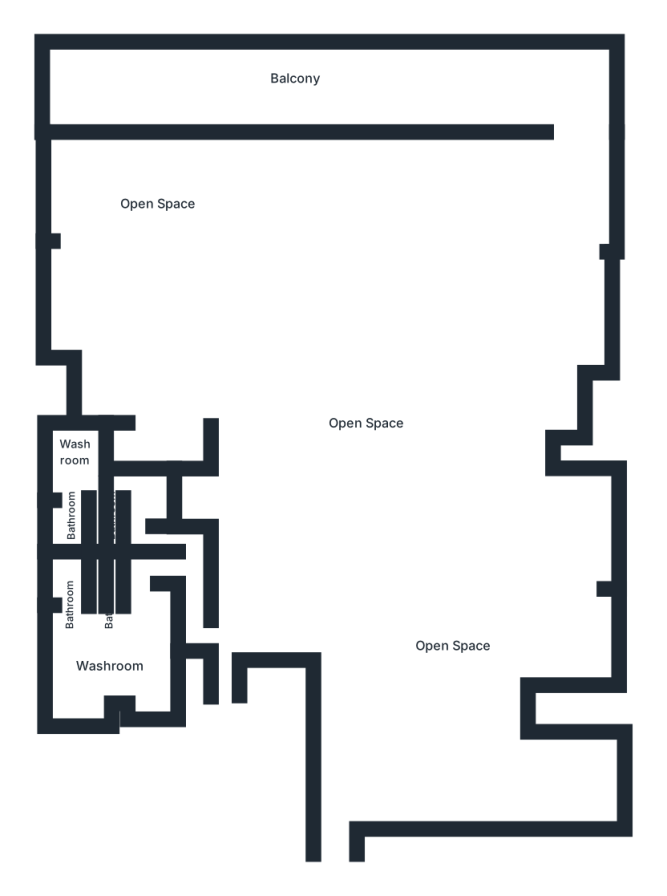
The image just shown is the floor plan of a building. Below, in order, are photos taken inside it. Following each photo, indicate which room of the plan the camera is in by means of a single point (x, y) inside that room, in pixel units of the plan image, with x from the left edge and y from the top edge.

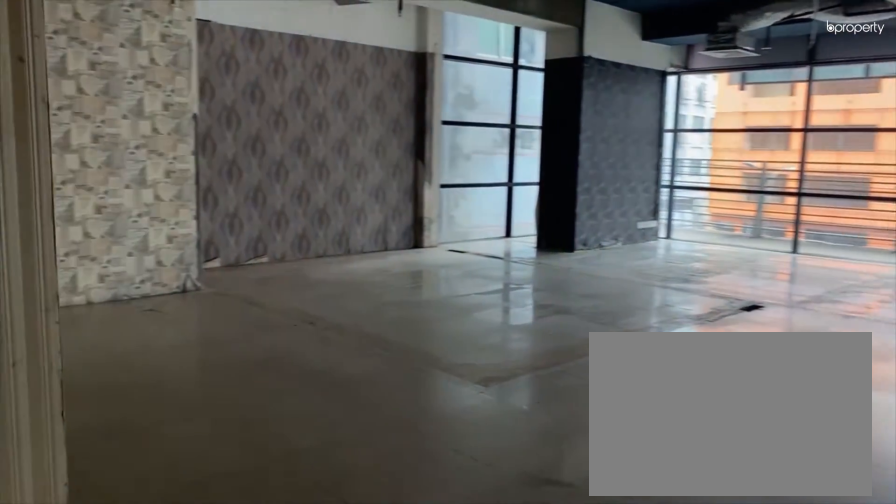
(176, 376)
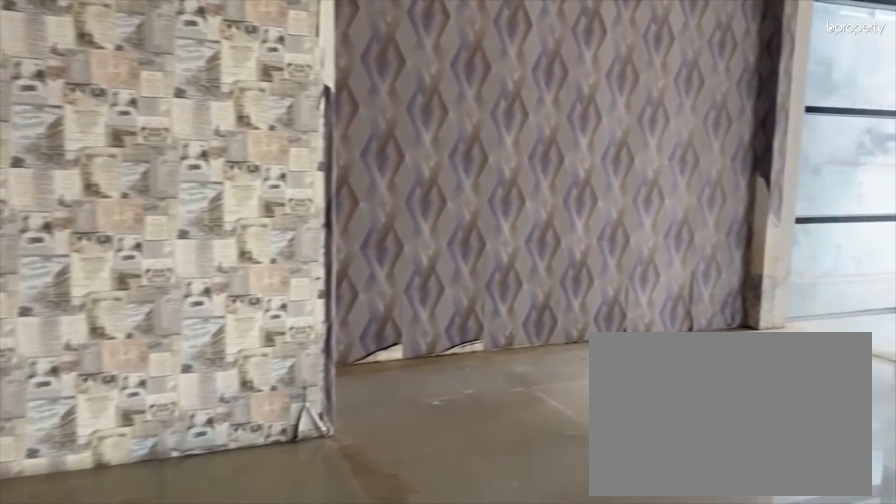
(176, 376)
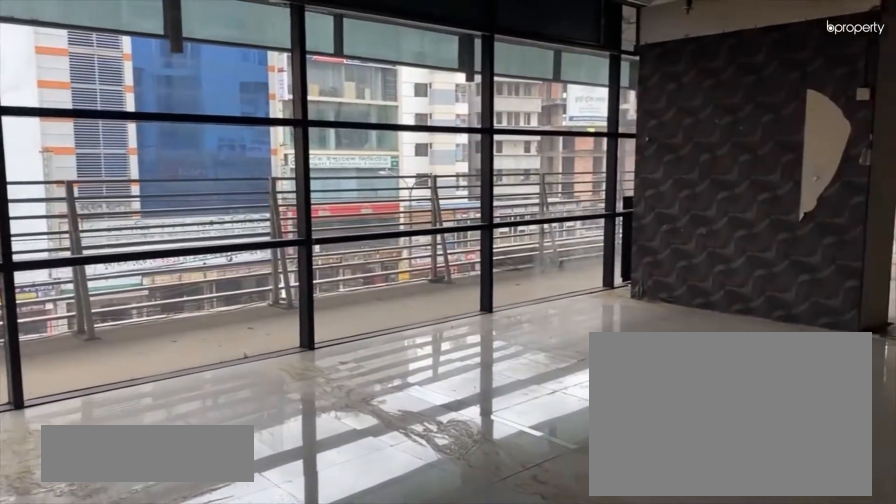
(227, 225)
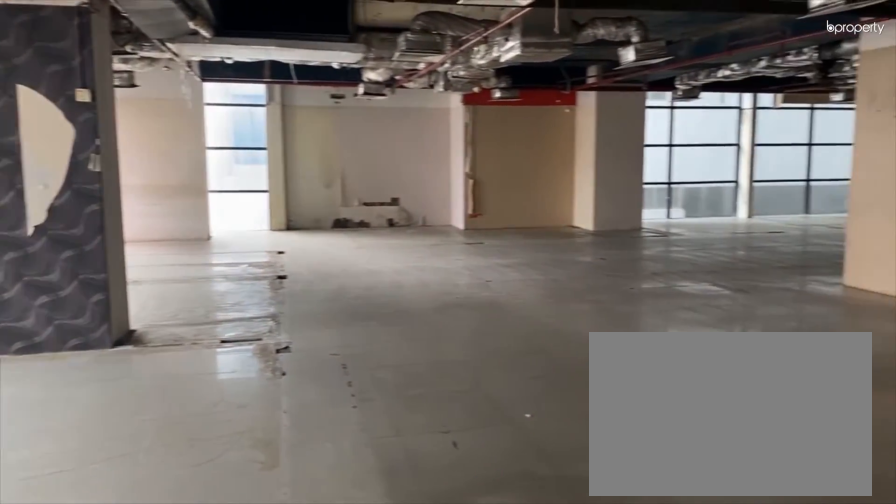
(480, 218)
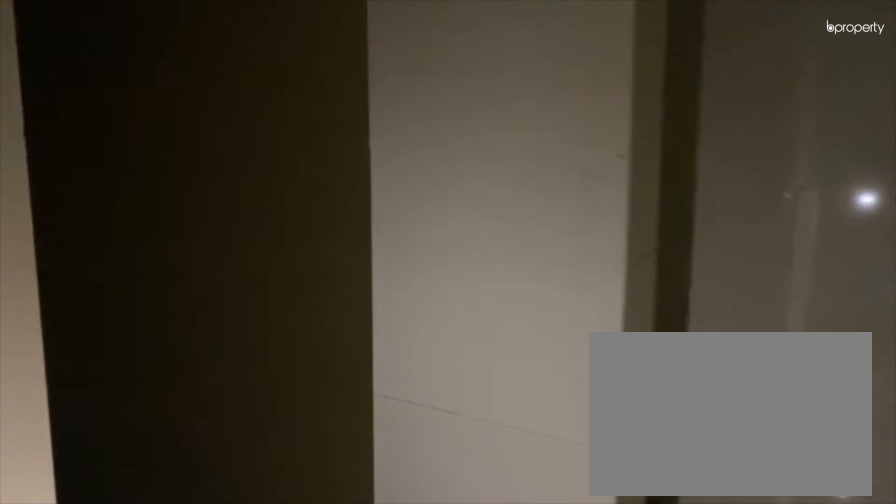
(190, 598)
